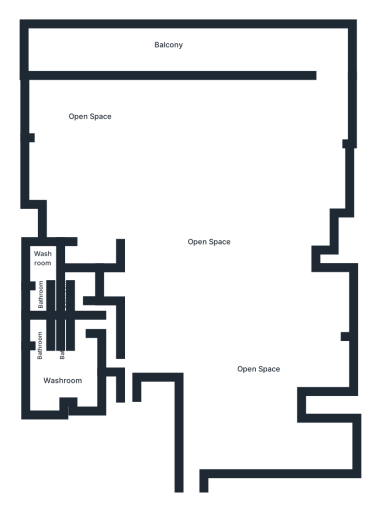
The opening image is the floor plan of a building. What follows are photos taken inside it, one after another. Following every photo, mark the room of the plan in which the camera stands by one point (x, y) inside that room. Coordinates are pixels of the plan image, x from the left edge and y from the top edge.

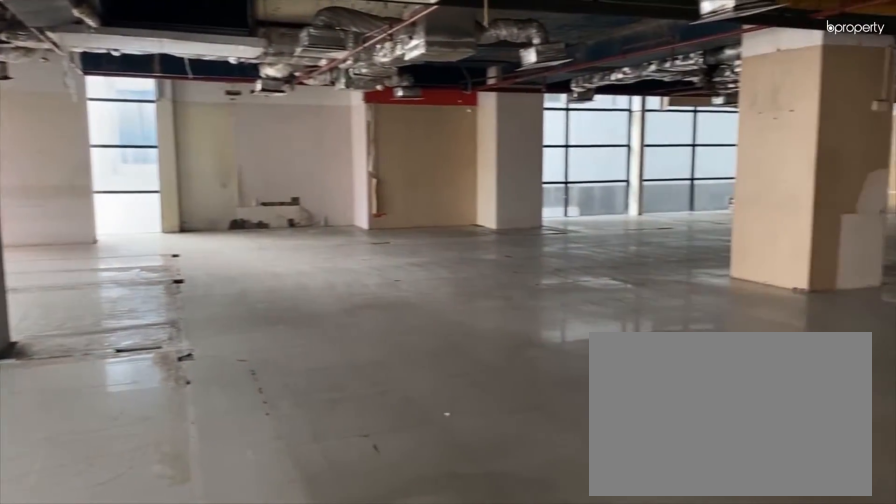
(274, 124)
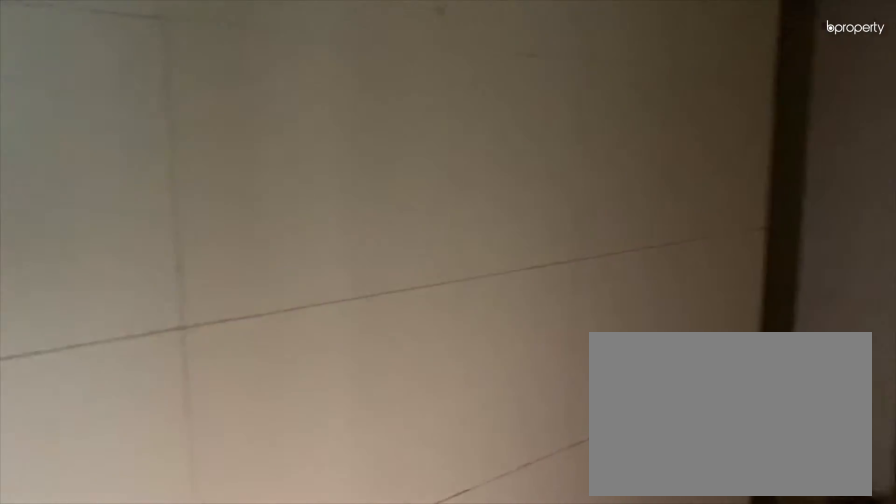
(109, 341)
